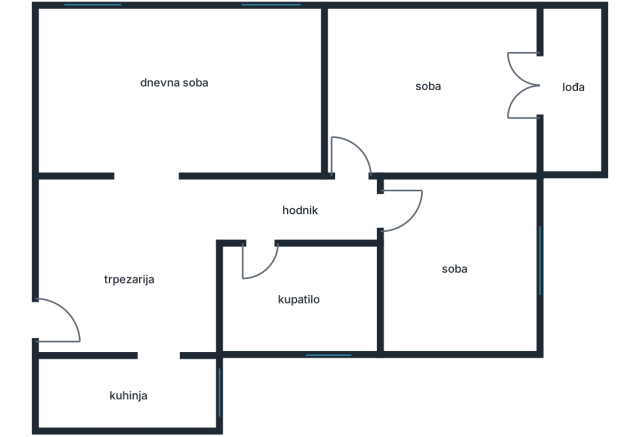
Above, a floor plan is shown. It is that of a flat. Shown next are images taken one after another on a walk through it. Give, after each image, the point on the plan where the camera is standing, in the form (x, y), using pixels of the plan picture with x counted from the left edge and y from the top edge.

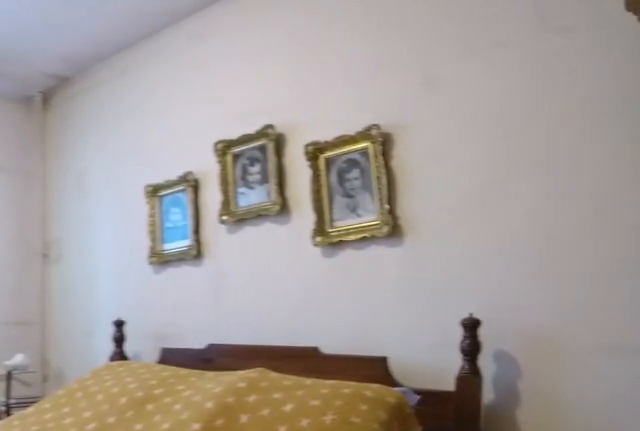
(385, 208)
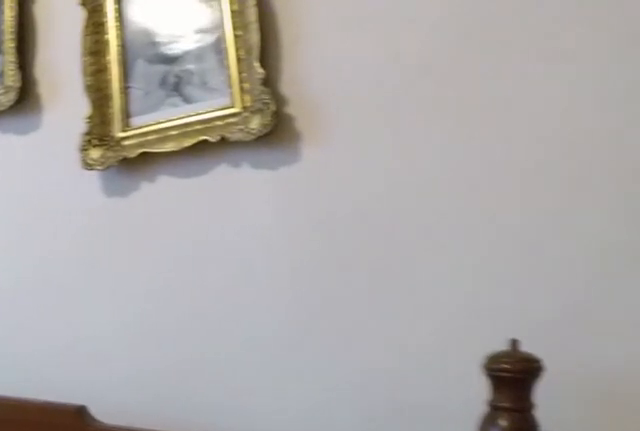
(403, 293)
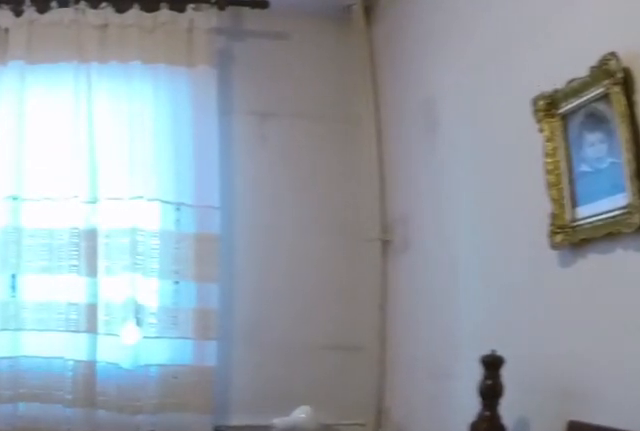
(395, 310)
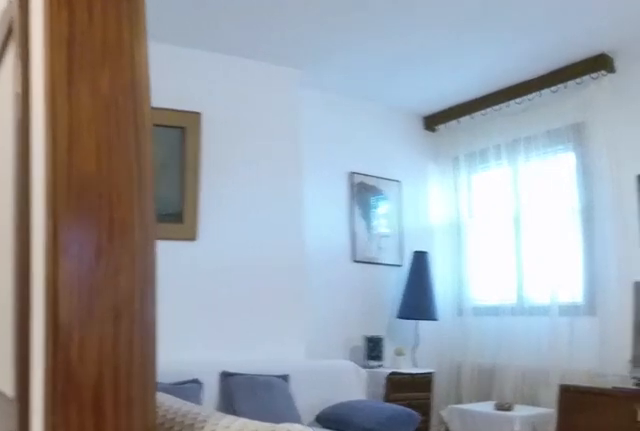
(181, 201)
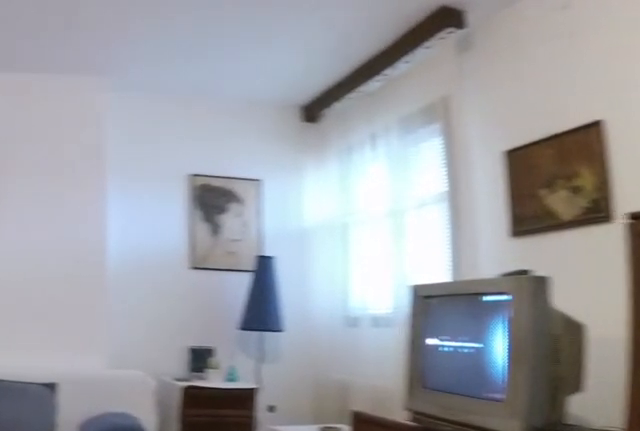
(248, 130)
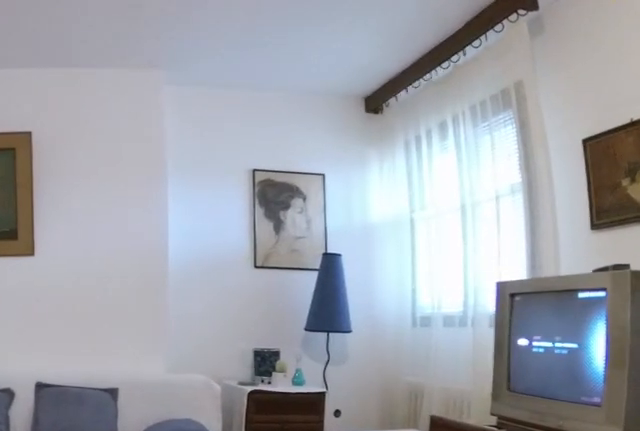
(237, 128)
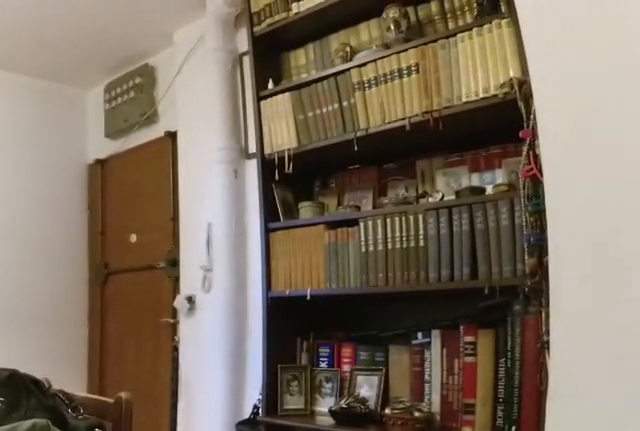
(162, 185)
